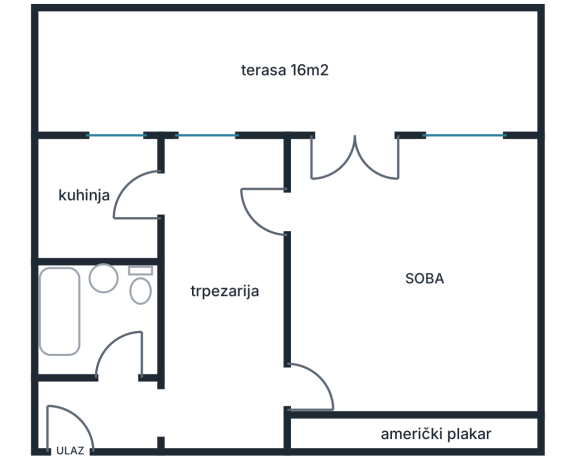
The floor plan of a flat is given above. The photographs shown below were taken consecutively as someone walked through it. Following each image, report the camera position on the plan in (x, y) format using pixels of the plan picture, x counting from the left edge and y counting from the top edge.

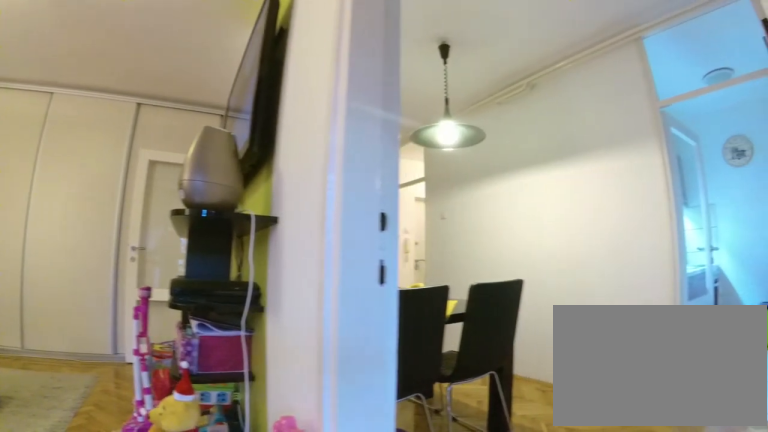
(376, 186)
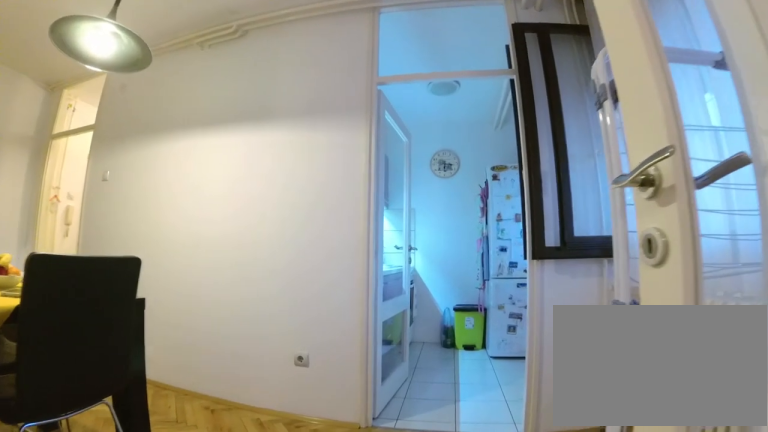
(309, 203)
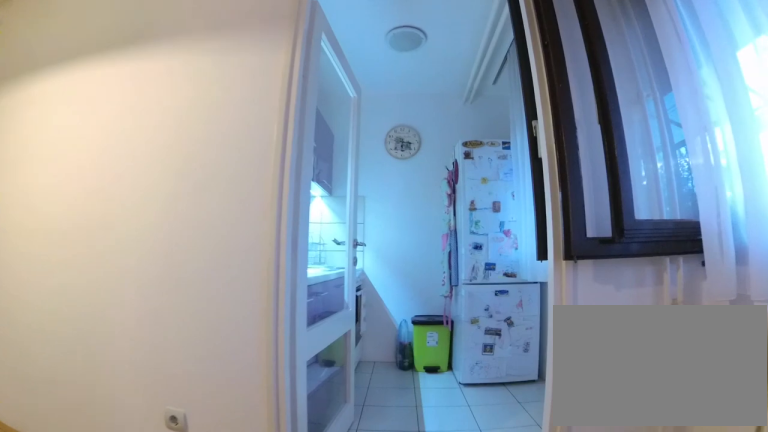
(261, 204)
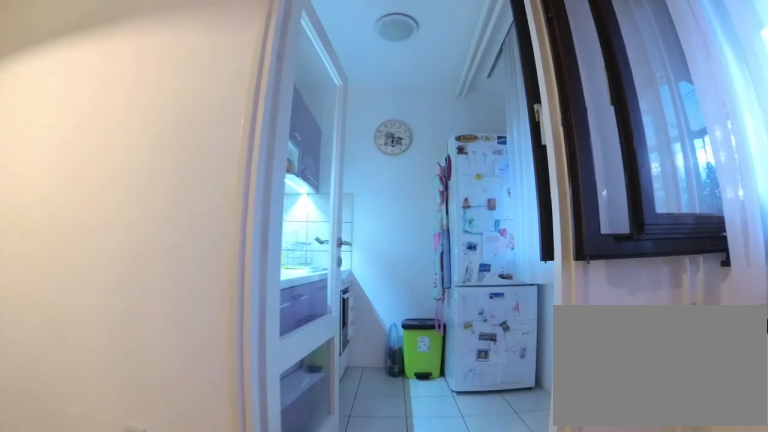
(252, 203)
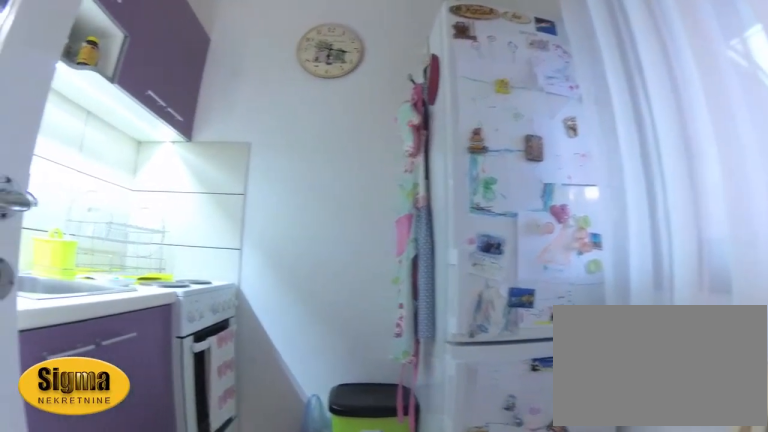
(146, 204)
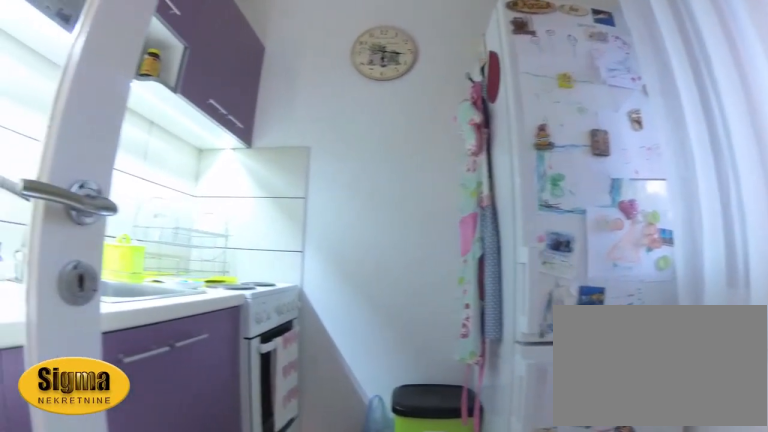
(145, 200)
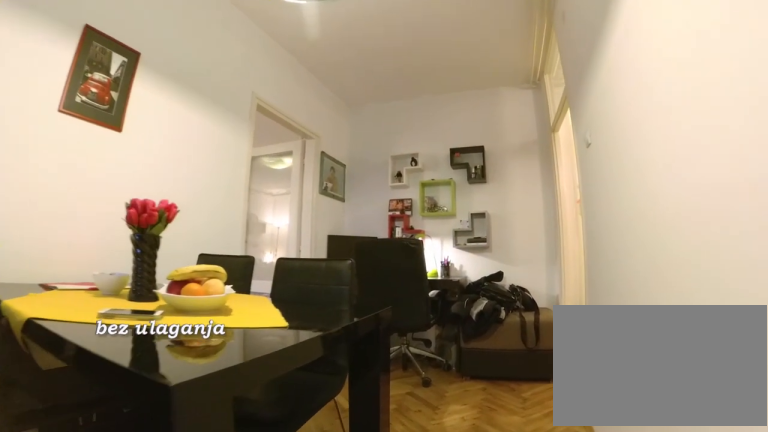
(193, 211)
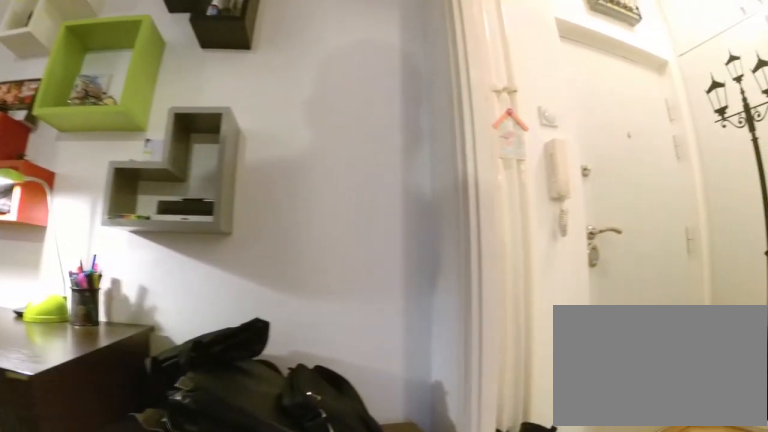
(199, 368)
